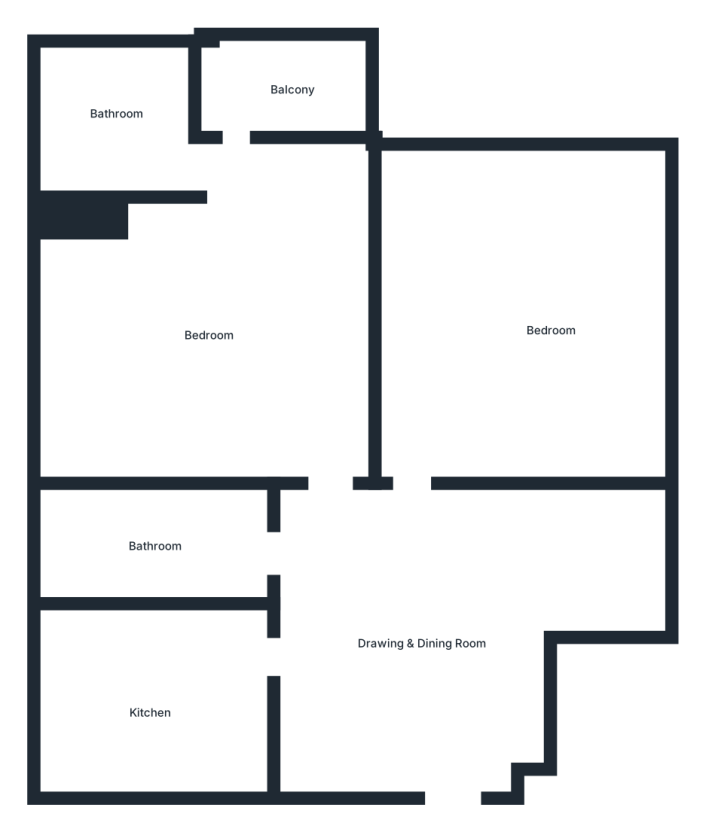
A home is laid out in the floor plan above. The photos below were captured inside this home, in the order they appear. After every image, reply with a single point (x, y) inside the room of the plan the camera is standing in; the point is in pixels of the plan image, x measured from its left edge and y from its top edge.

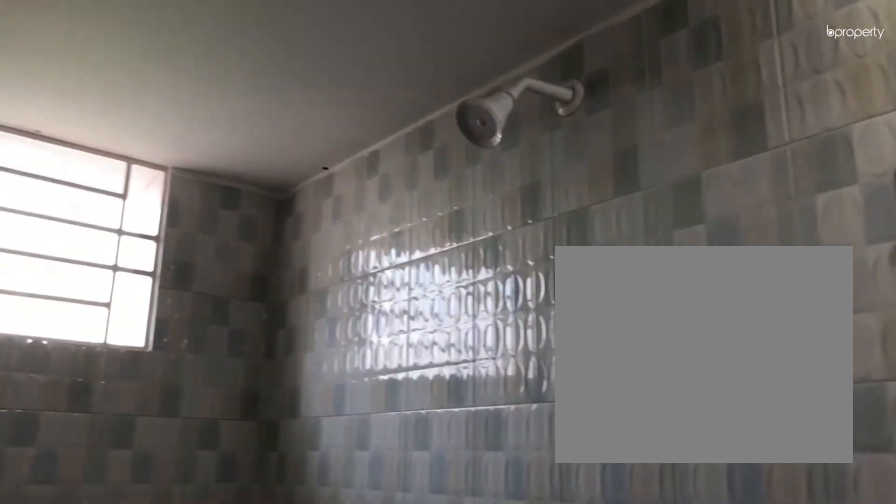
(167, 542)
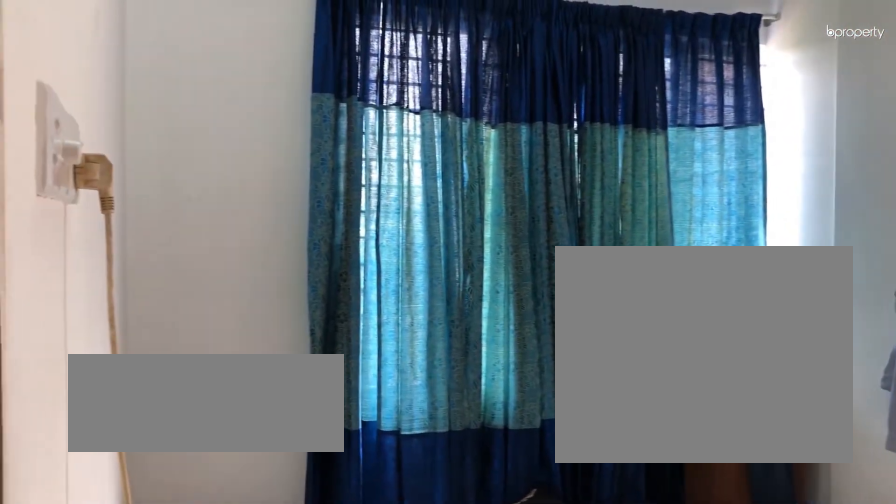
(205, 330)
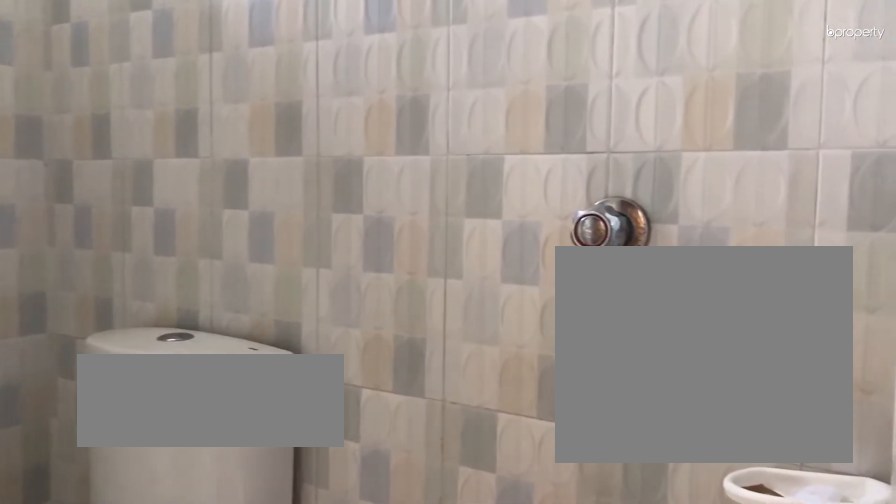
(124, 123)
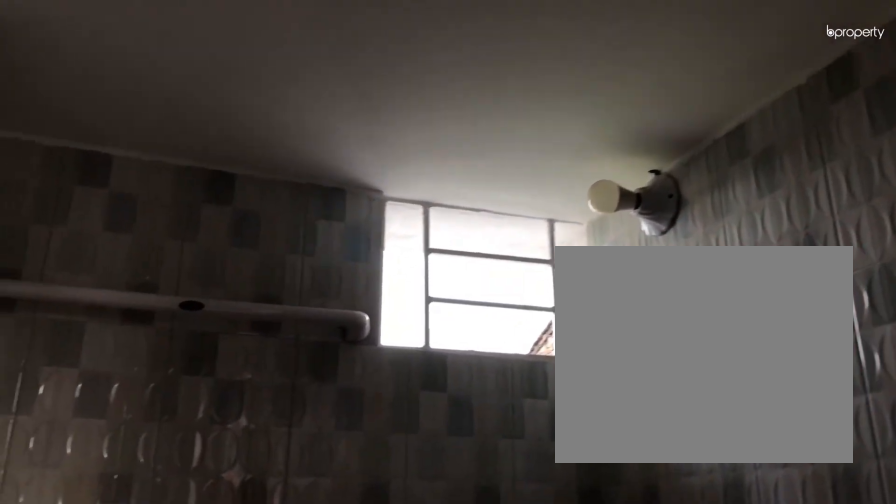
(124, 123)
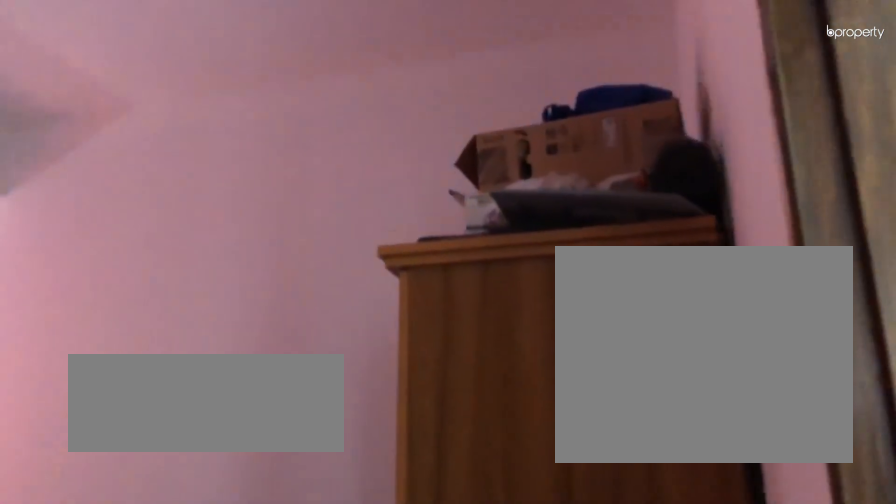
(502, 305)
